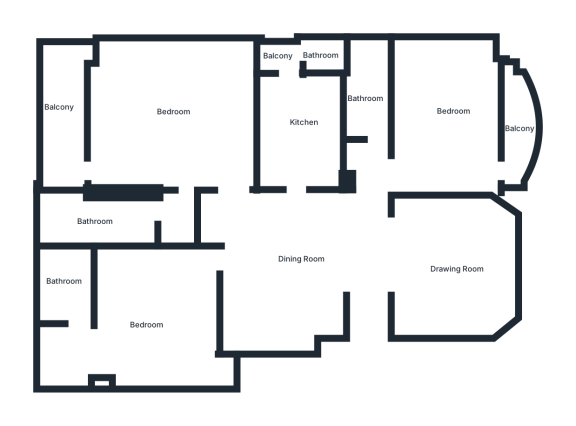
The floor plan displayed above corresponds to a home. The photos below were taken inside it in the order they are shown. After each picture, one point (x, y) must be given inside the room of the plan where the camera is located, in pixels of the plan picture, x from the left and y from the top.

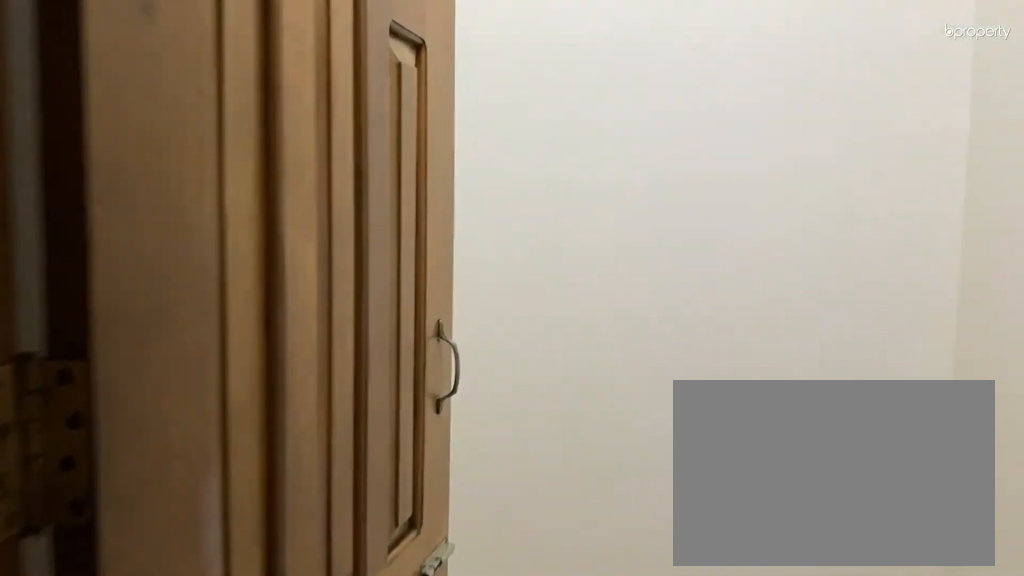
(171, 216)
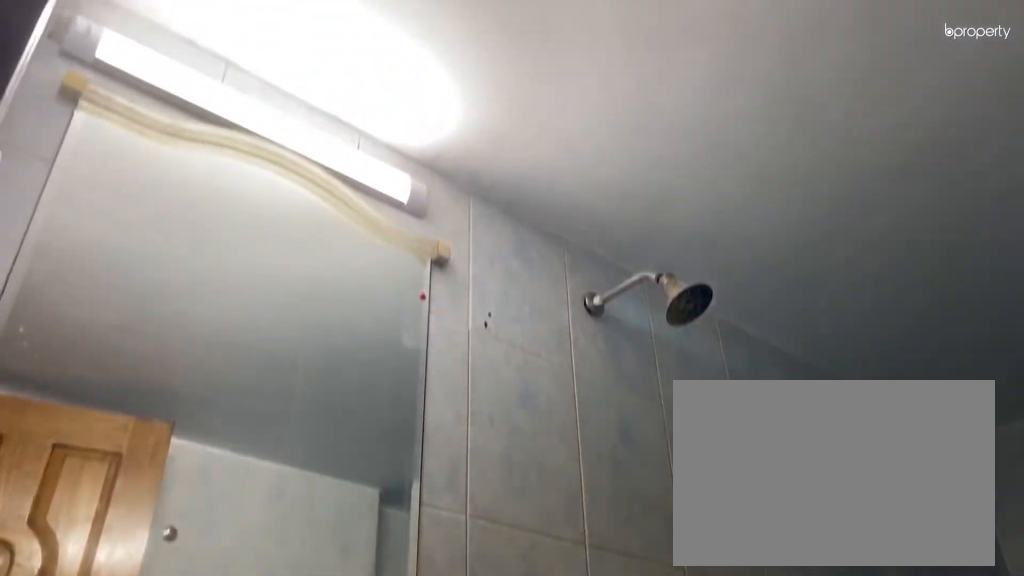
(99, 220)
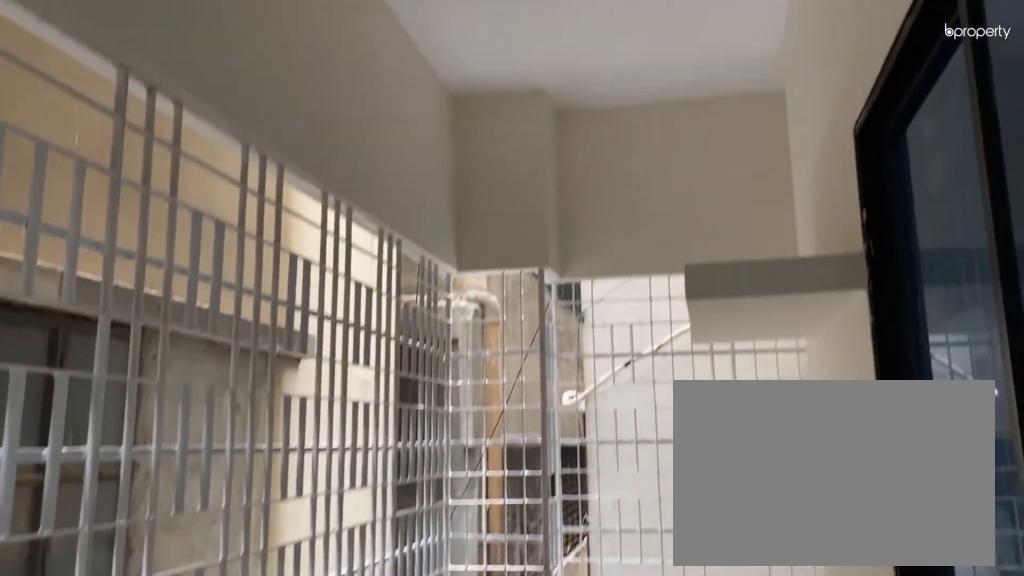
(61, 103)
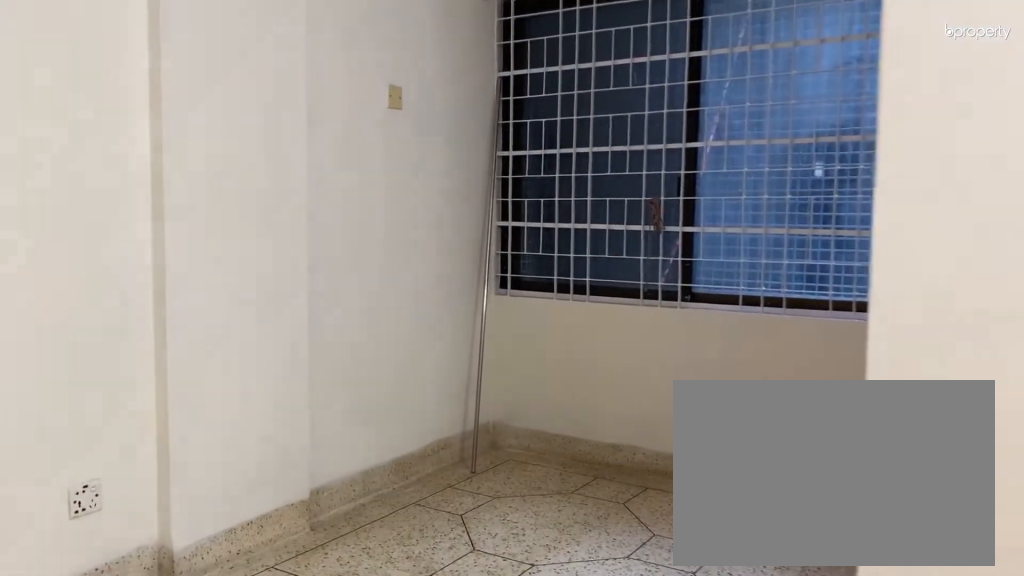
(156, 327)
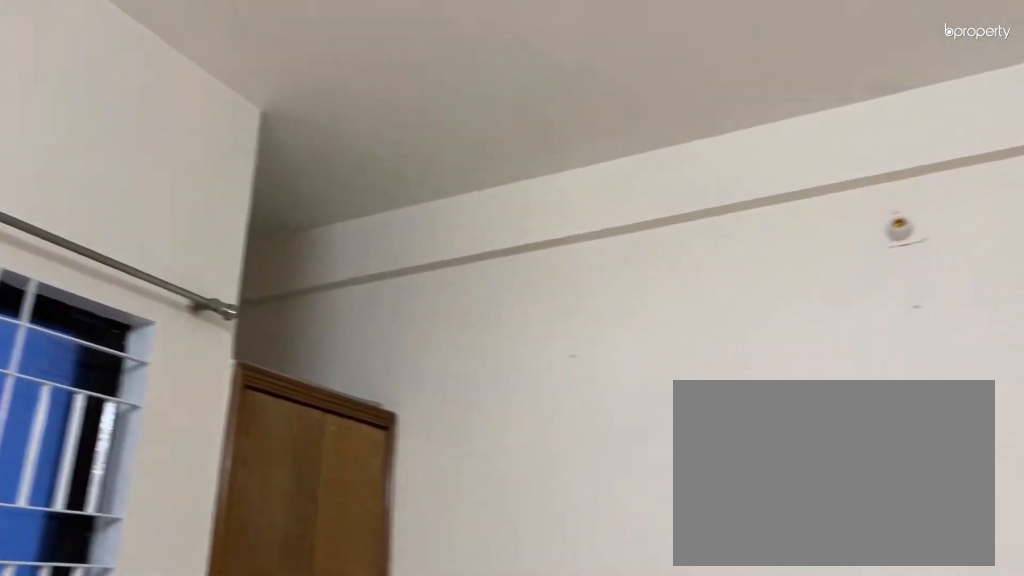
(156, 327)
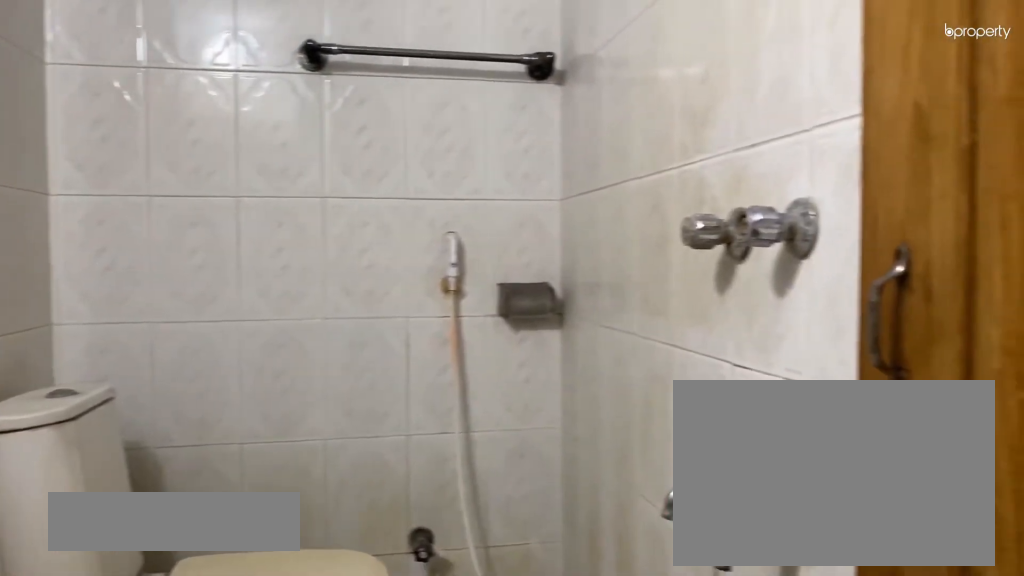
(64, 285)
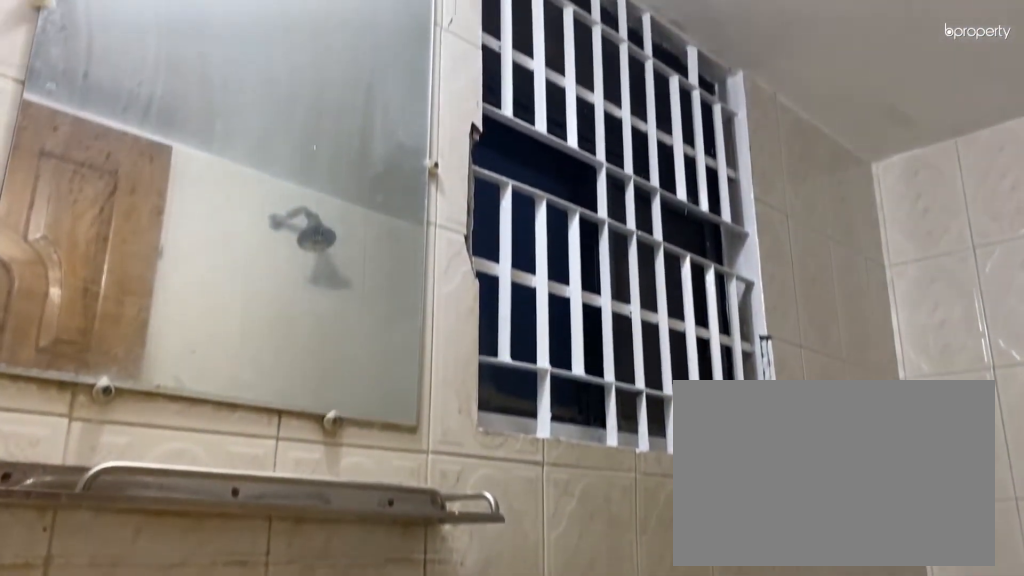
(64, 285)
